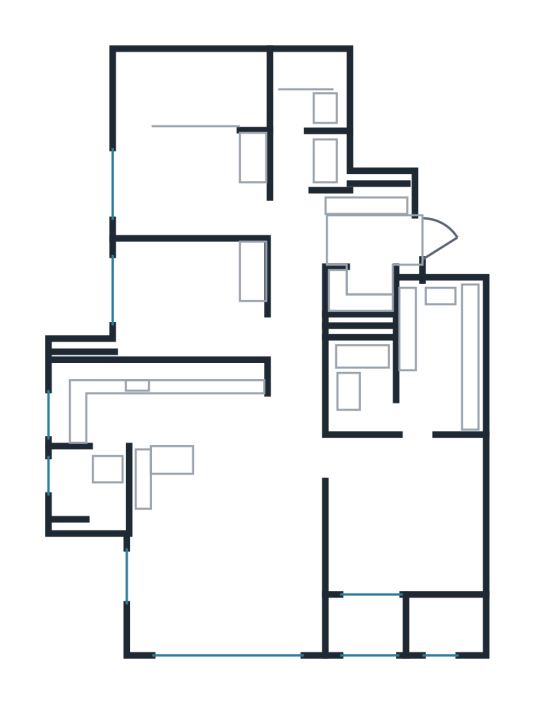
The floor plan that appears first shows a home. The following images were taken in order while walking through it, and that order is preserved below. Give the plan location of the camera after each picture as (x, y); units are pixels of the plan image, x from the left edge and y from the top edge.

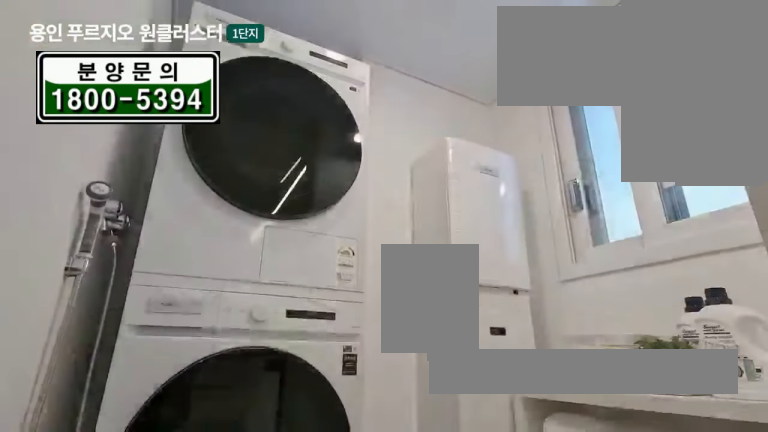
(94, 500)
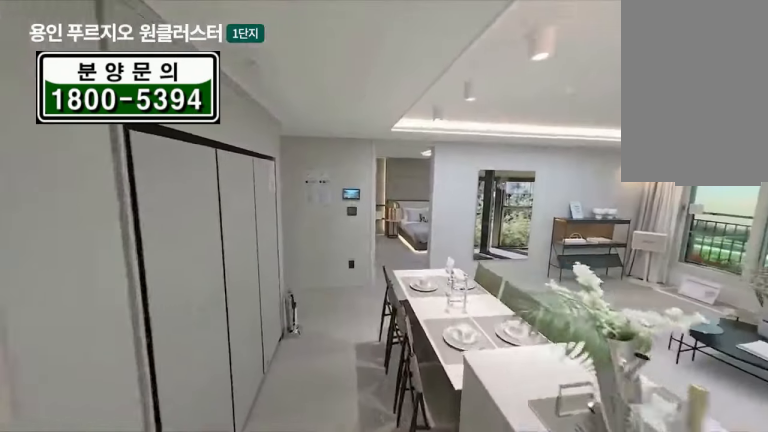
(170, 432)
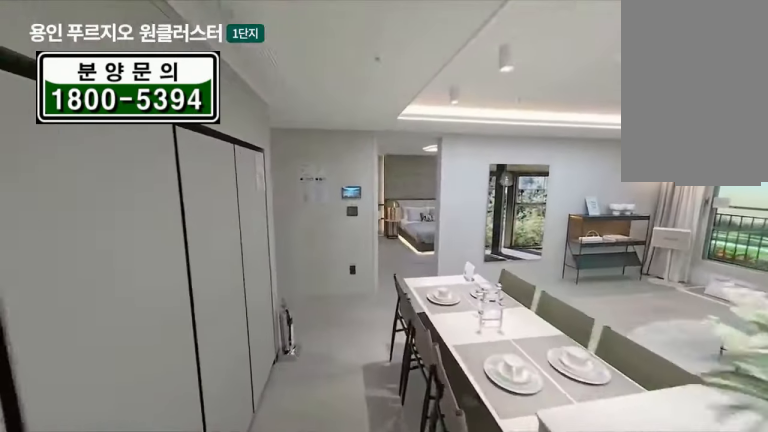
(168, 432)
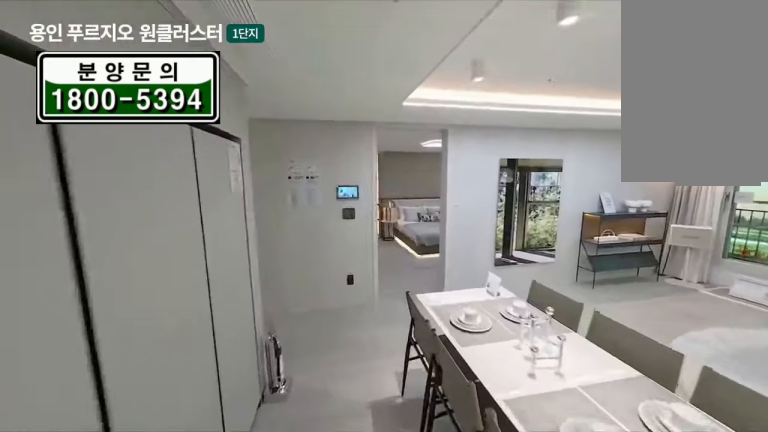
(168, 442)
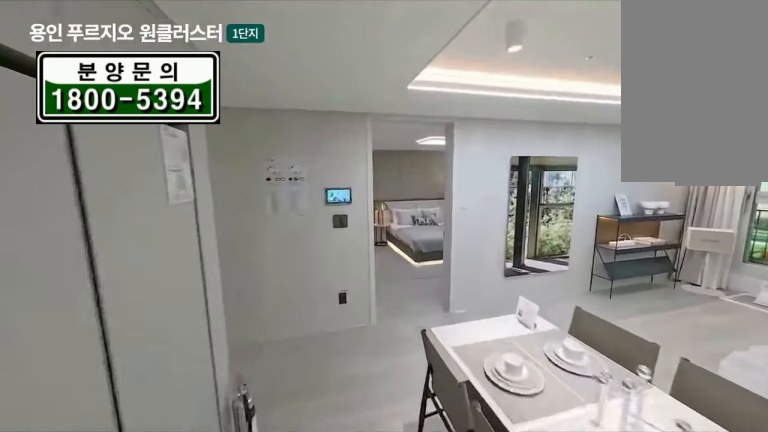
(170, 424)
